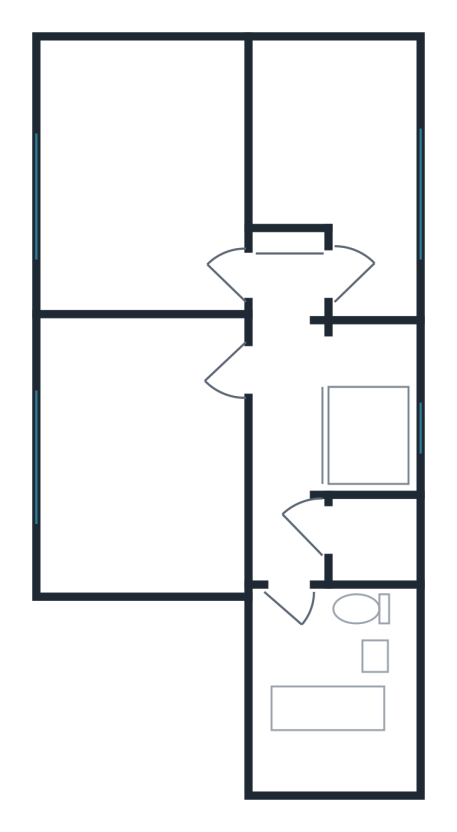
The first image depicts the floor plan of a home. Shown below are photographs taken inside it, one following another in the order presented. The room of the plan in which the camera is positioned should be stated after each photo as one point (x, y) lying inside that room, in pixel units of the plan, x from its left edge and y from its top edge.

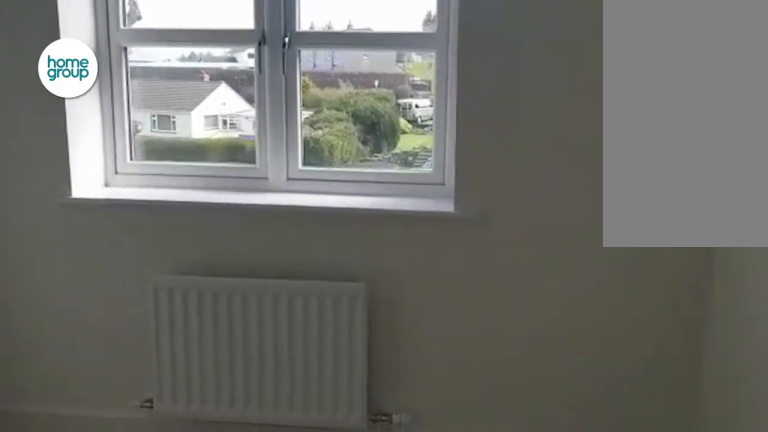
(150, 205)
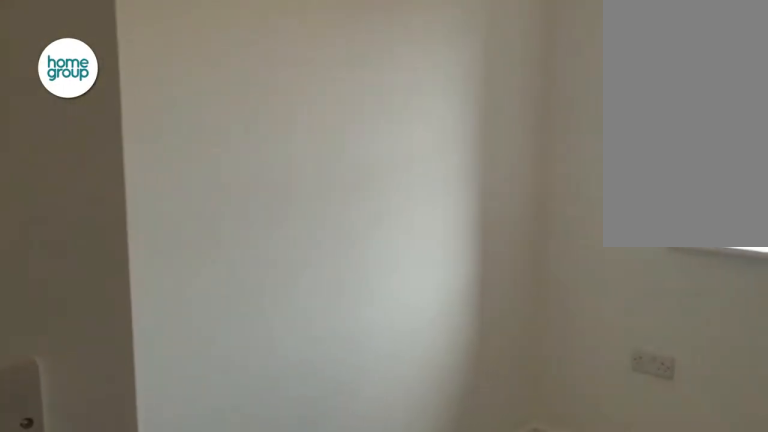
(336, 160)
